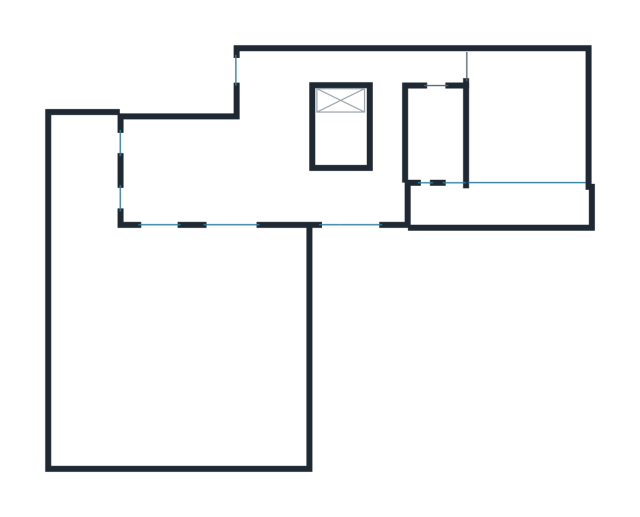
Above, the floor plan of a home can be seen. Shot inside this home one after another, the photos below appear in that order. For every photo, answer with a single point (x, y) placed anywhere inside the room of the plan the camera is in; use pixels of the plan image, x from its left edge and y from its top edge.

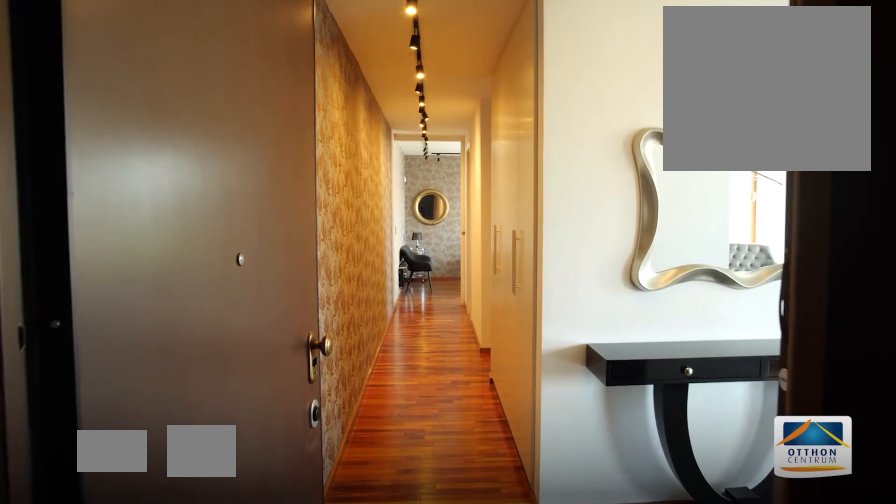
(273, 73)
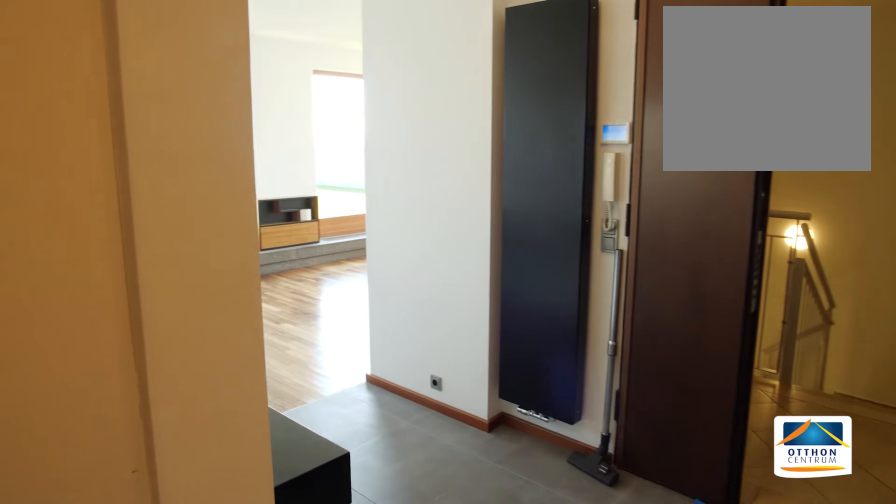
(273, 73)
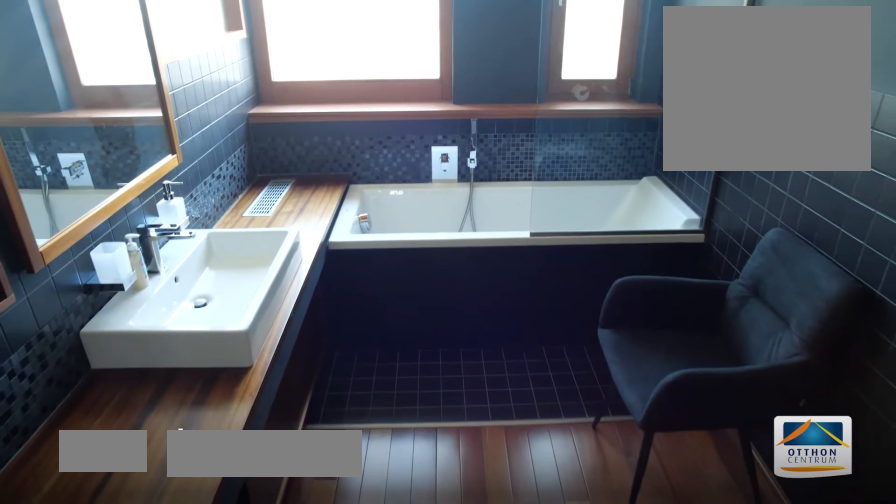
(435, 131)
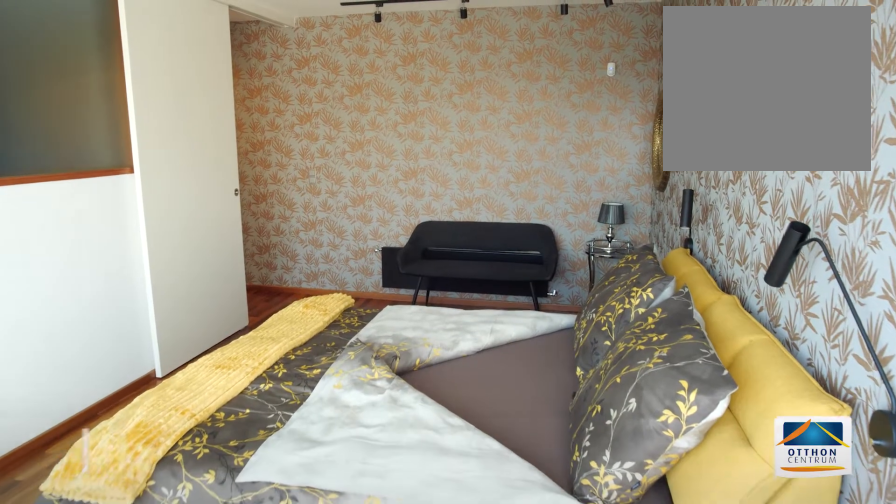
(529, 131)
